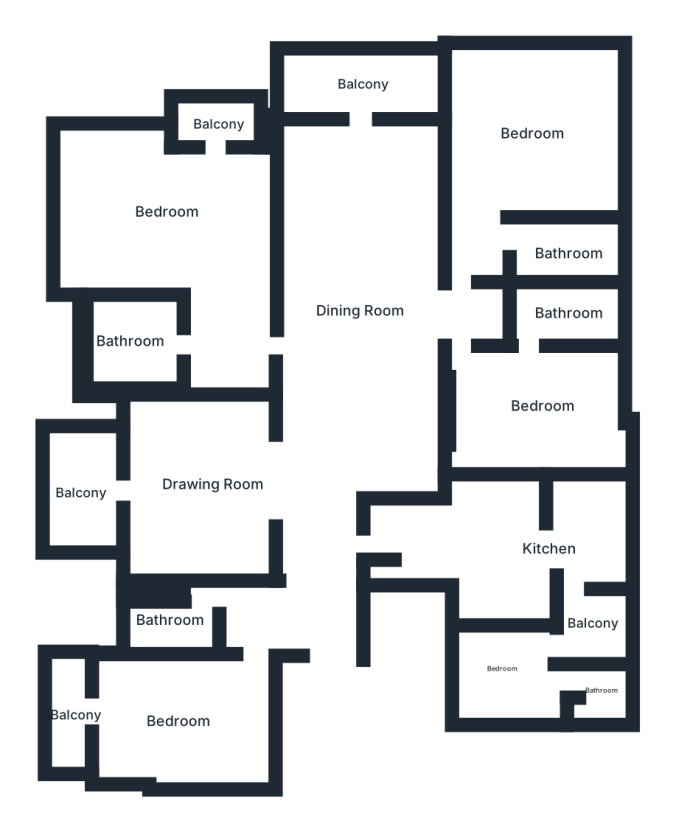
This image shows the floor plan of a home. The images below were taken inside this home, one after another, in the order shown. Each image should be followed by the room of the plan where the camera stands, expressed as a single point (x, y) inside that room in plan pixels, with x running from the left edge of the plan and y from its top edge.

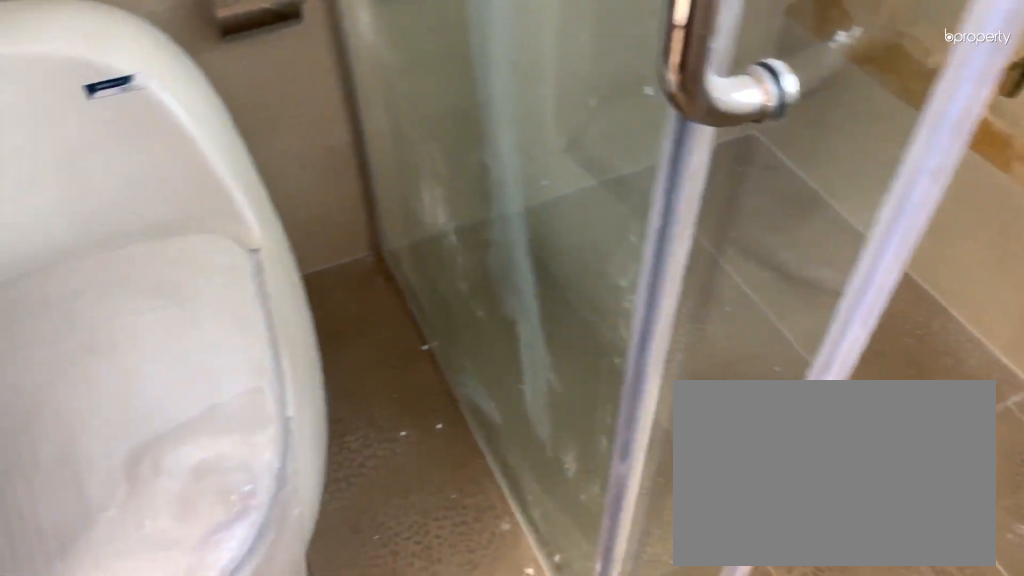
(129, 349)
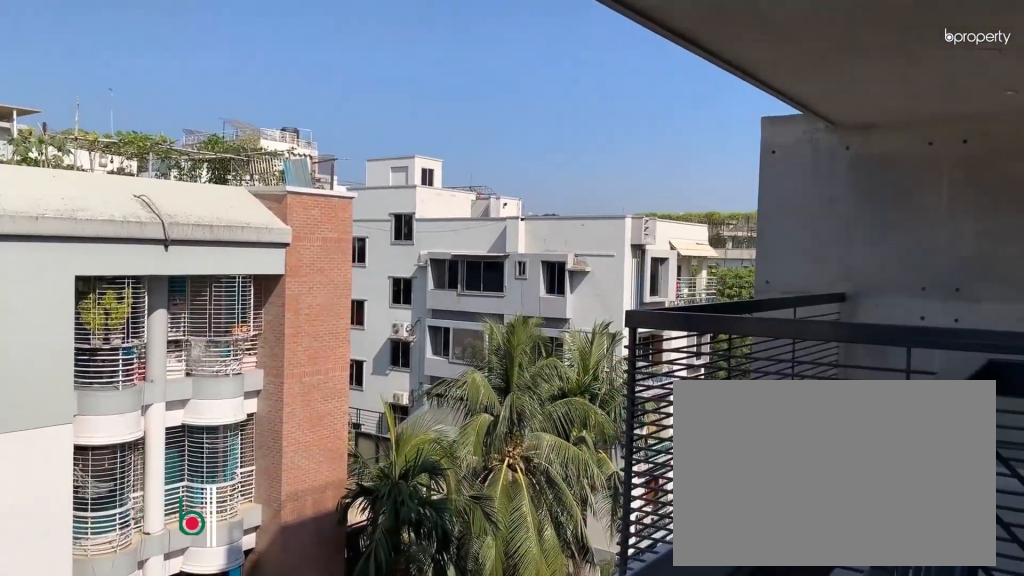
(216, 119)
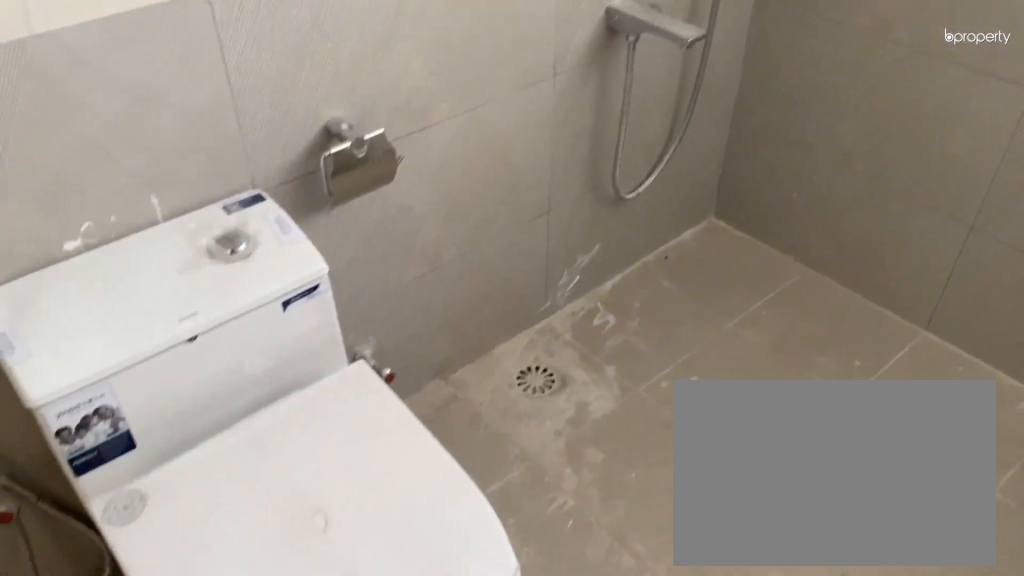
(159, 612)
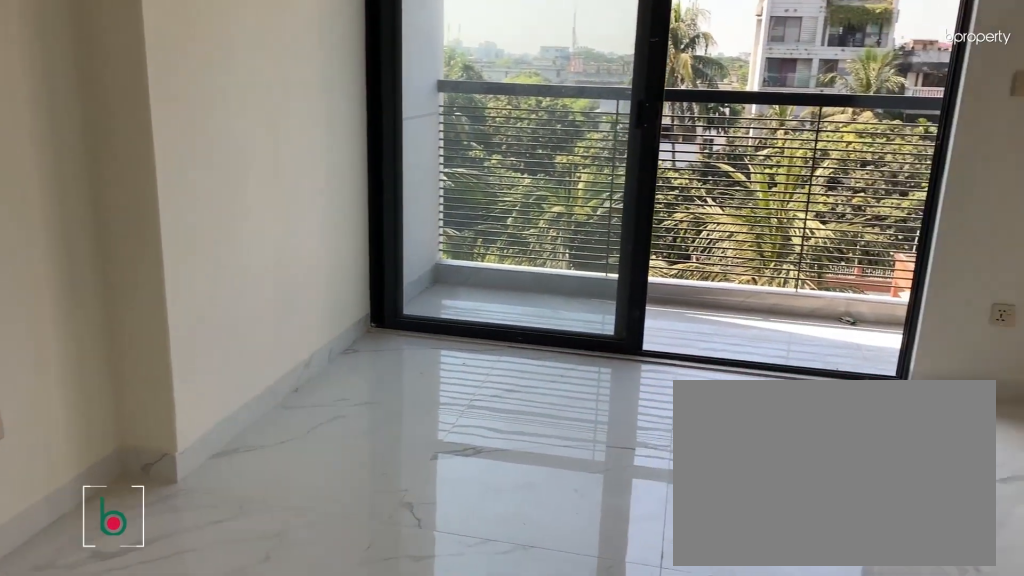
(187, 721)
